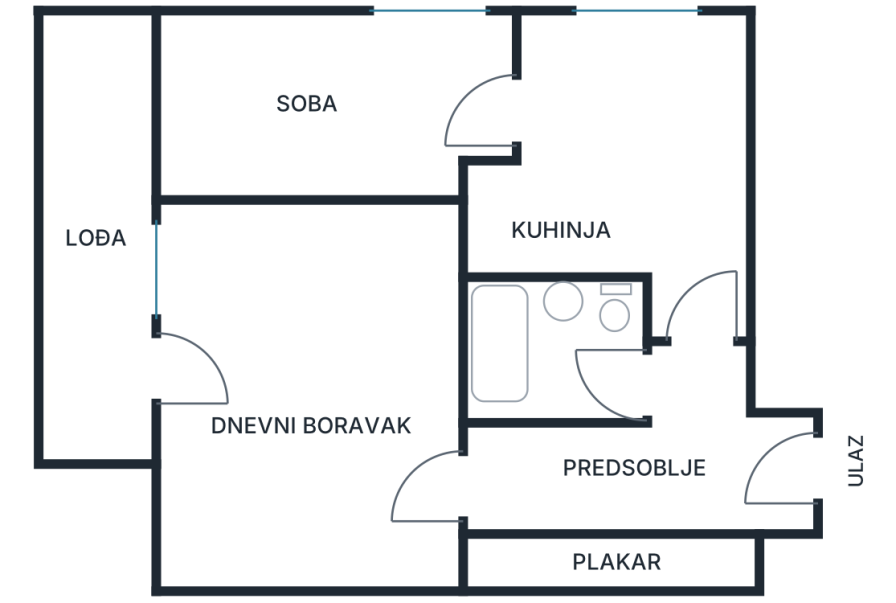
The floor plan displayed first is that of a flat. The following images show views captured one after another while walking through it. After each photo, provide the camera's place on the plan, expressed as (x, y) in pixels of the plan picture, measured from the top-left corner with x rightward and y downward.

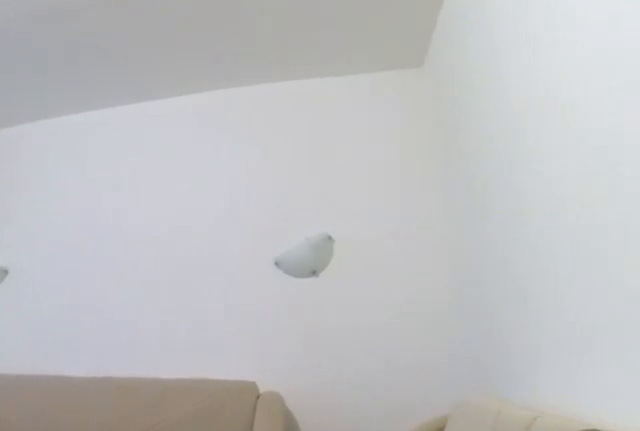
(440, 432)
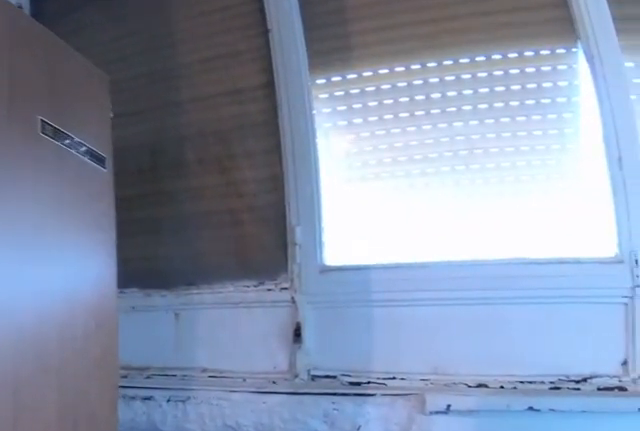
(193, 355)
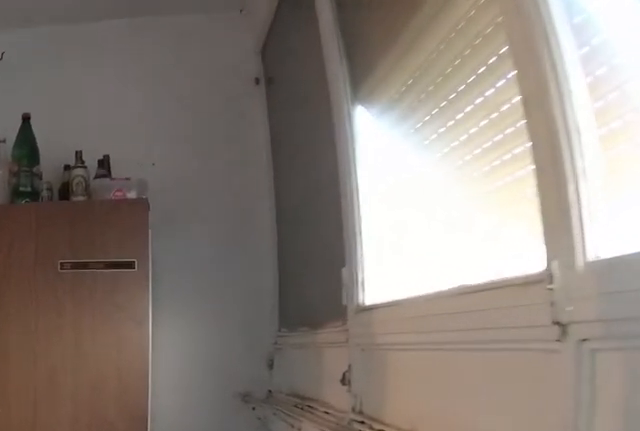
(86, 238)
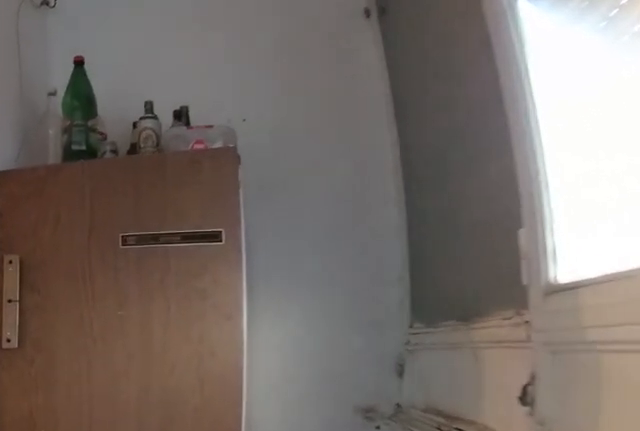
(87, 279)
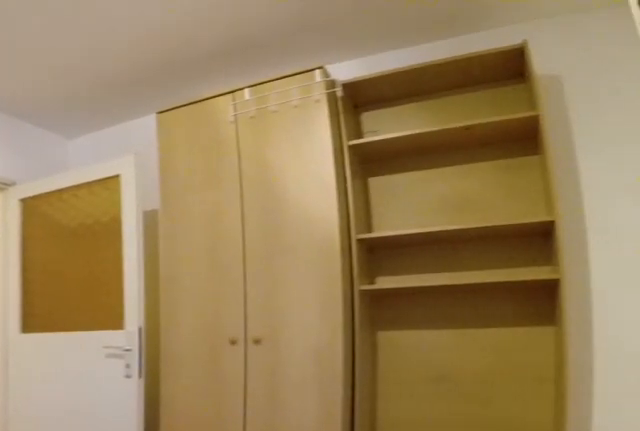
(218, 352)
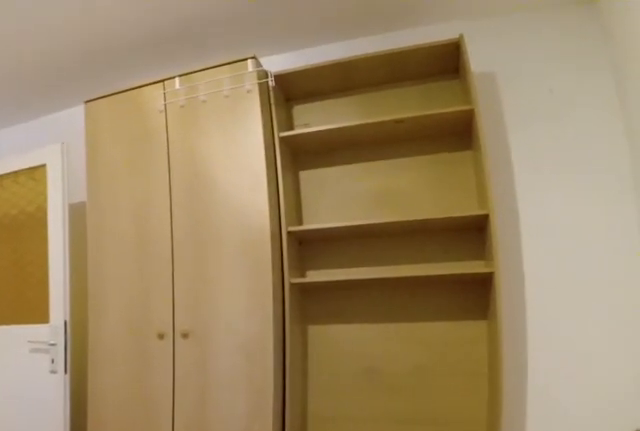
(220, 351)
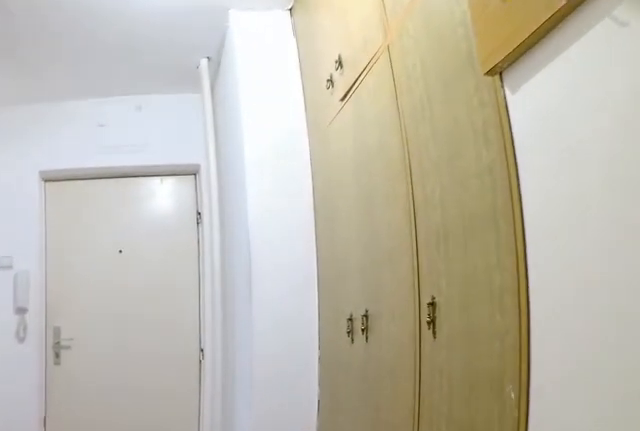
(516, 489)
